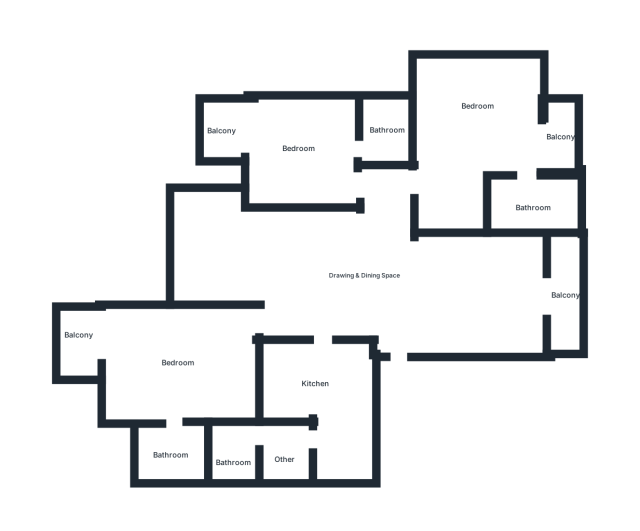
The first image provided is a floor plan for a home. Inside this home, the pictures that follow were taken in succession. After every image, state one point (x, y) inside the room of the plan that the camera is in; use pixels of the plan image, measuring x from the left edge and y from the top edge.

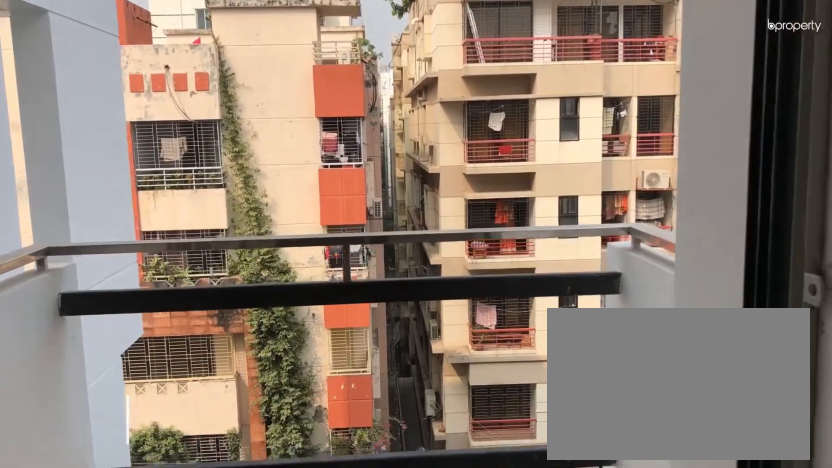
(262, 139)
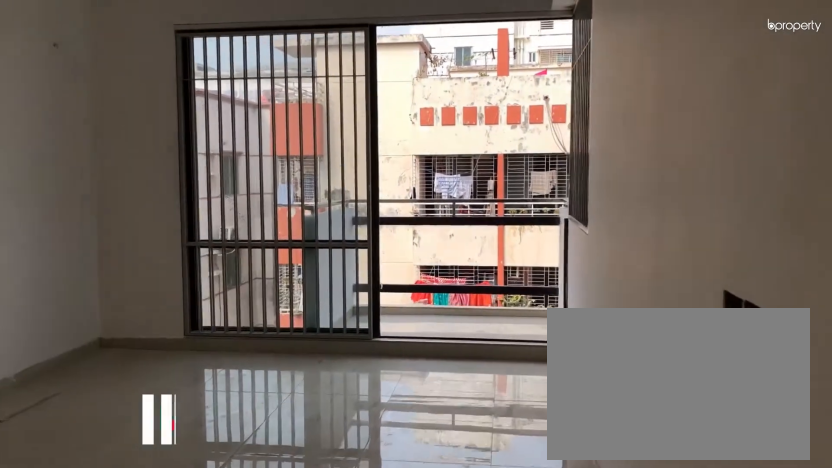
(185, 369)
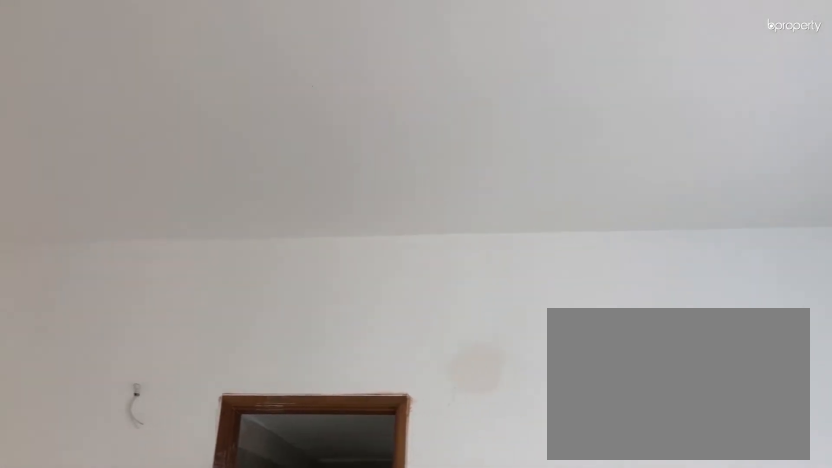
(185, 369)
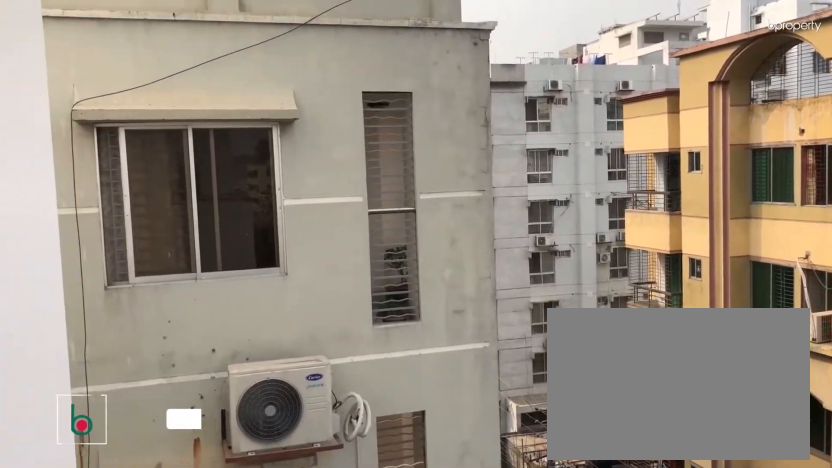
(80, 342)
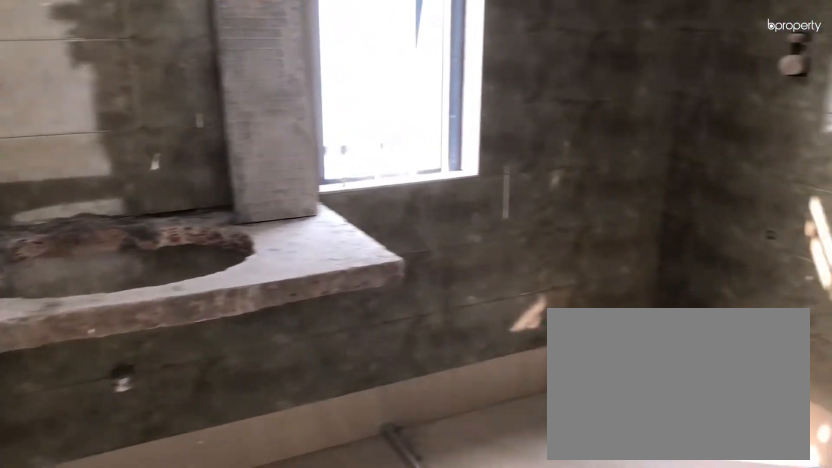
(181, 450)
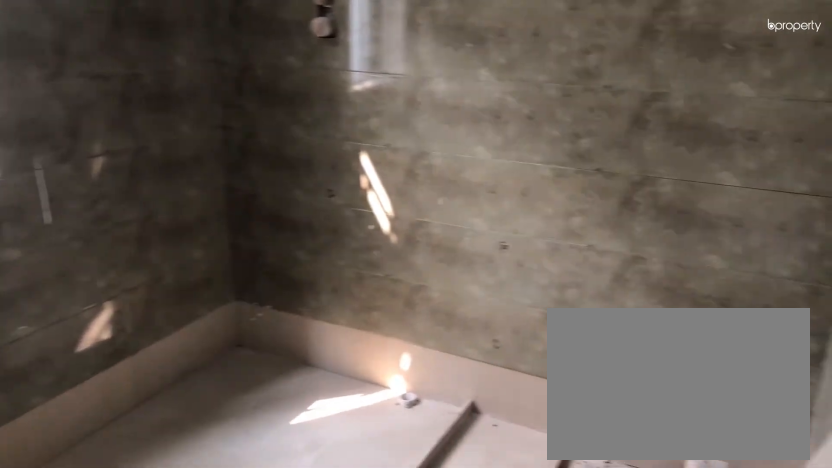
(181, 450)
